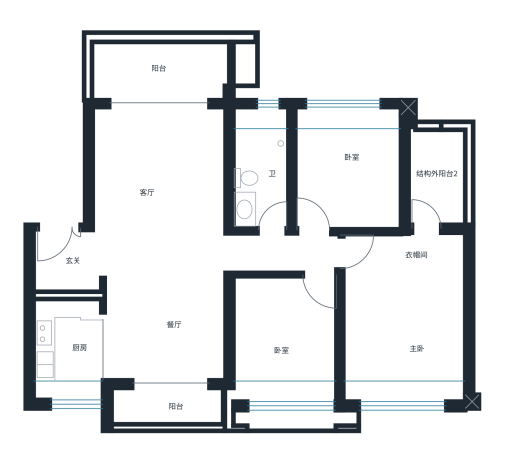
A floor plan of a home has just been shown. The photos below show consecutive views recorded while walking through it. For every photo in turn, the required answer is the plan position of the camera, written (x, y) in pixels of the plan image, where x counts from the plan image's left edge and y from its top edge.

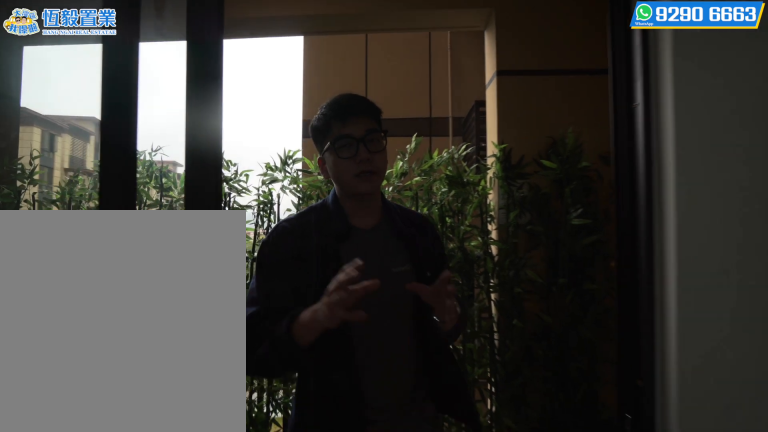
(114, 405)
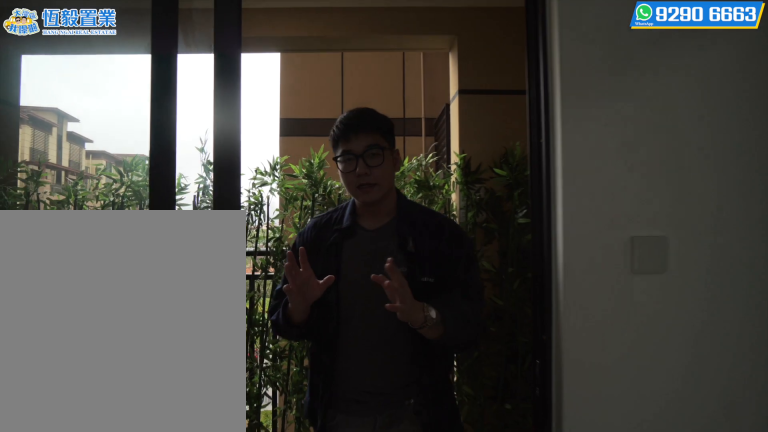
(144, 390)
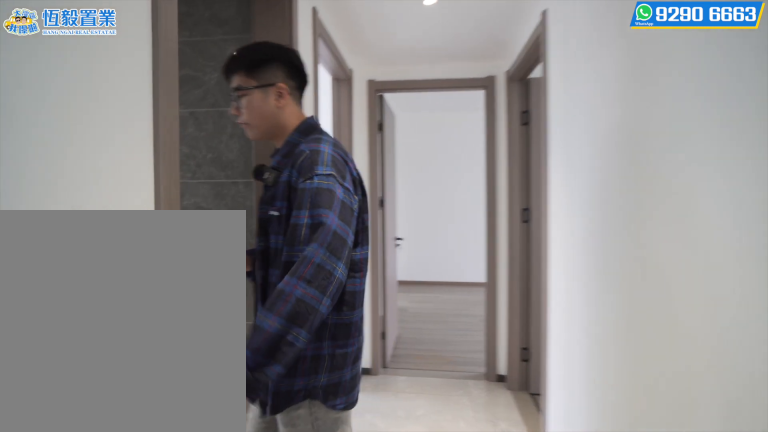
(277, 243)
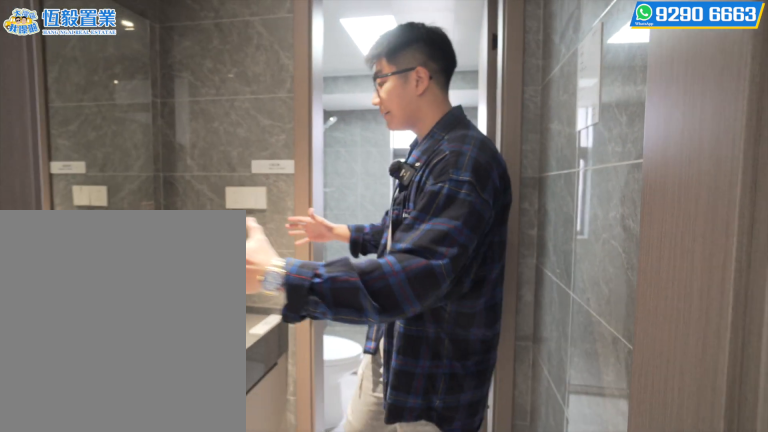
(270, 202)
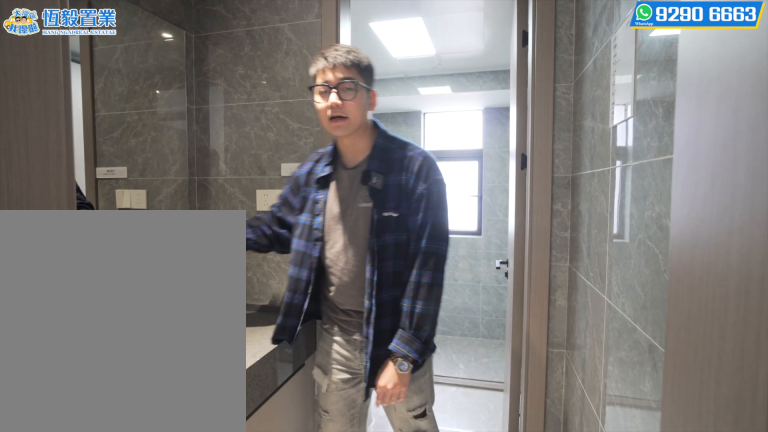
(269, 202)
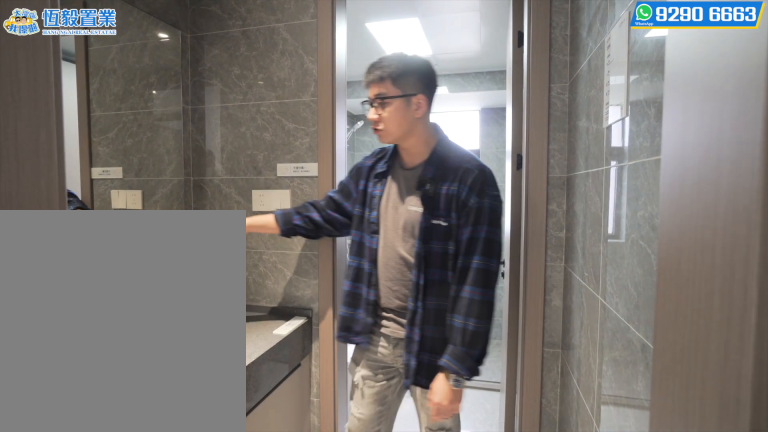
(270, 202)
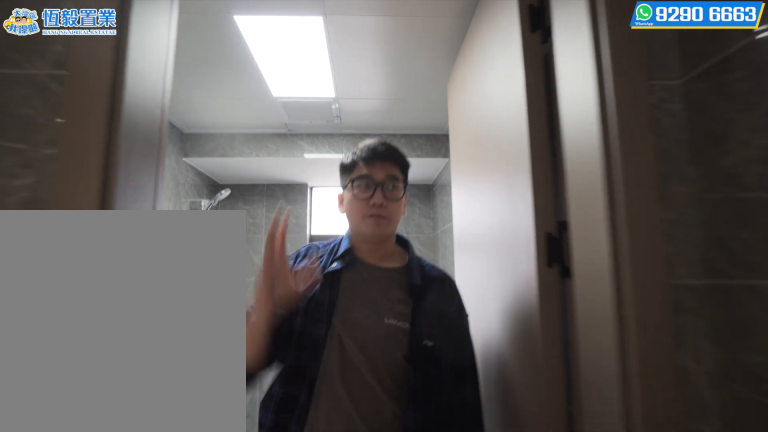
(271, 172)
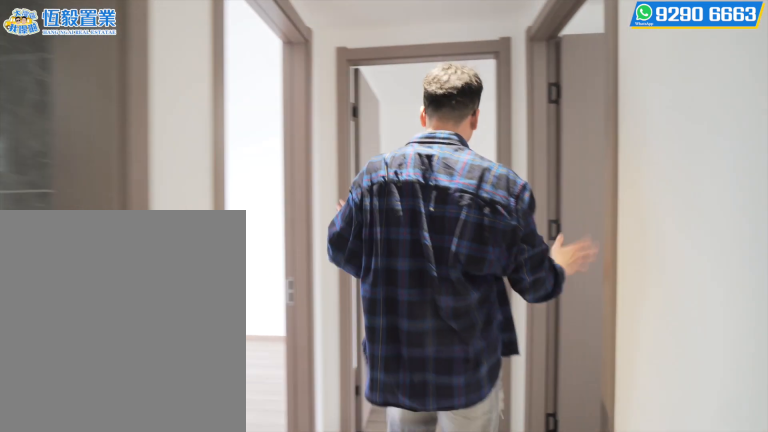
(304, 251)
